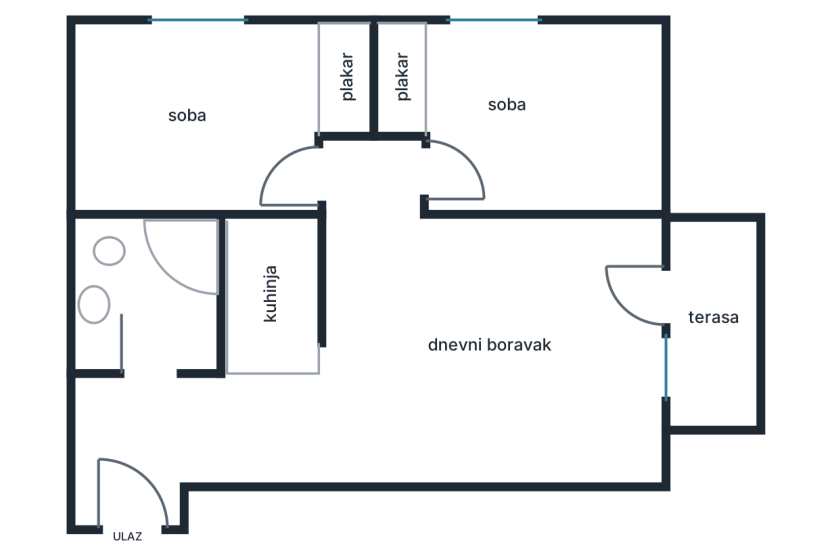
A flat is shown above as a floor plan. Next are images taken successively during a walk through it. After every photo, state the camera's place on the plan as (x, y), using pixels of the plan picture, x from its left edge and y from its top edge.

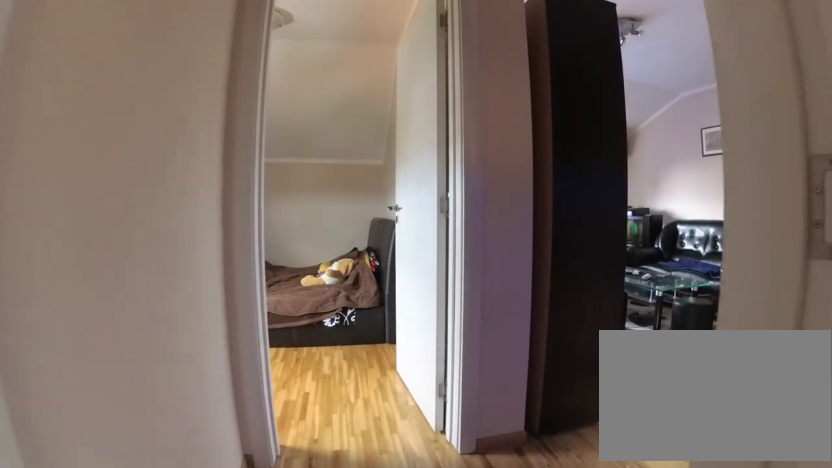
(257, 172)
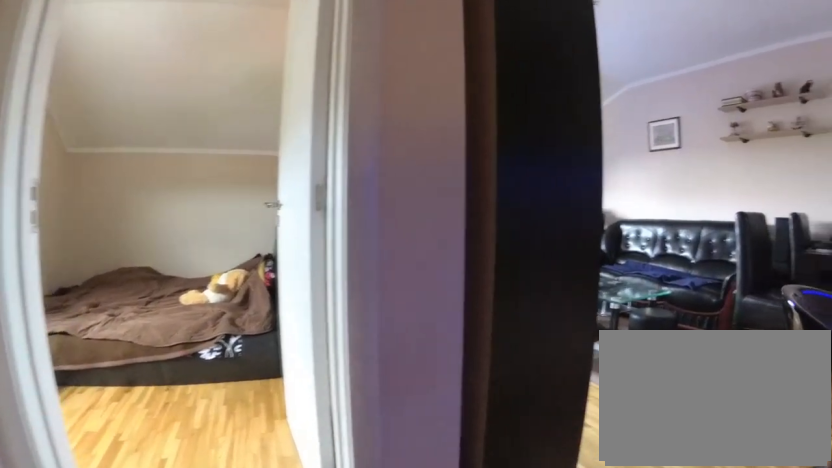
(310, 168)
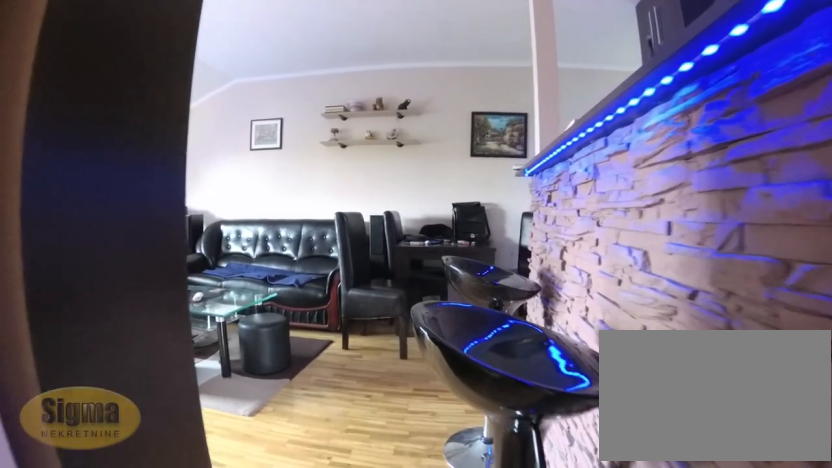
(359, 183)
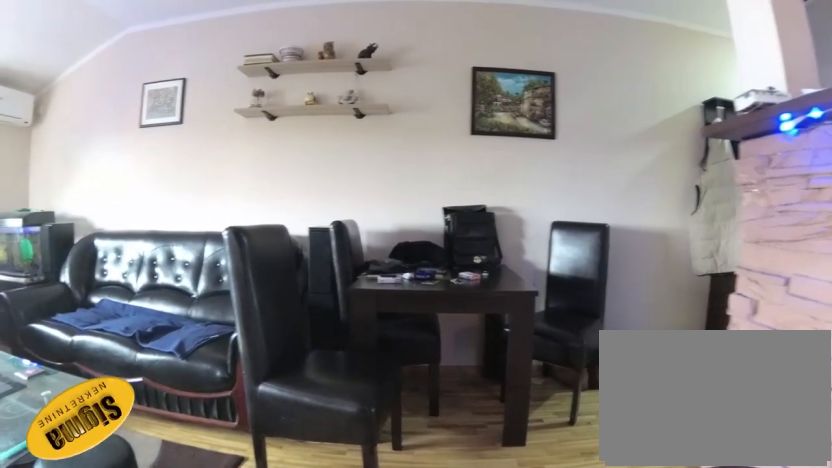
(359, 255)
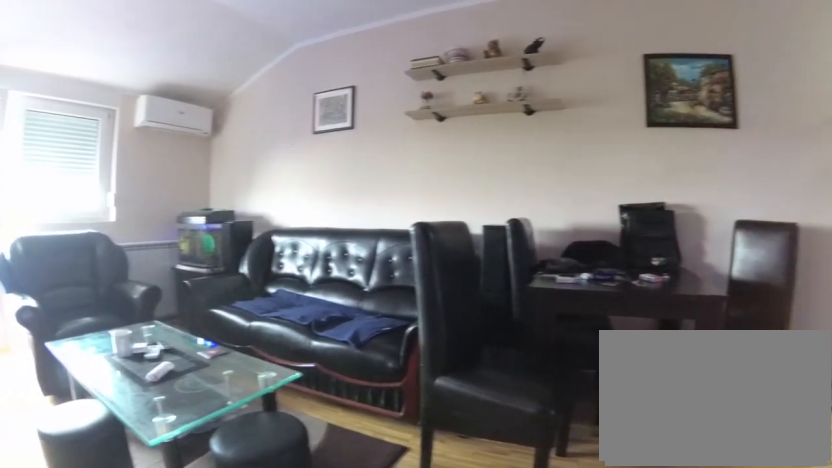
(344, 263)
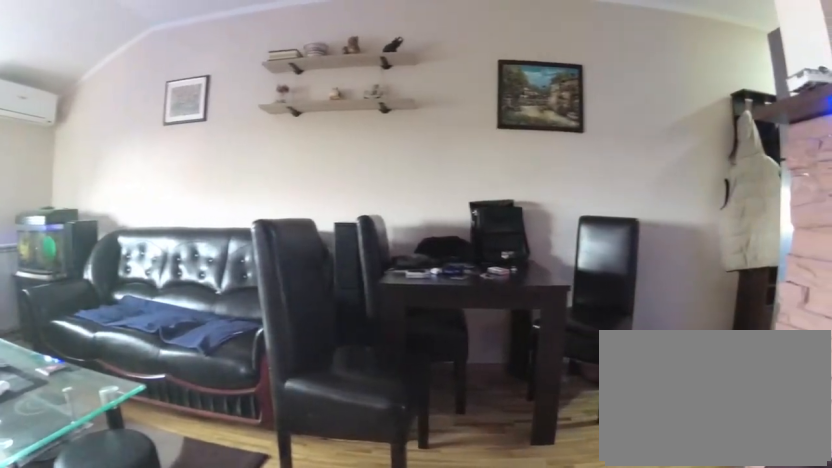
(353, 258)
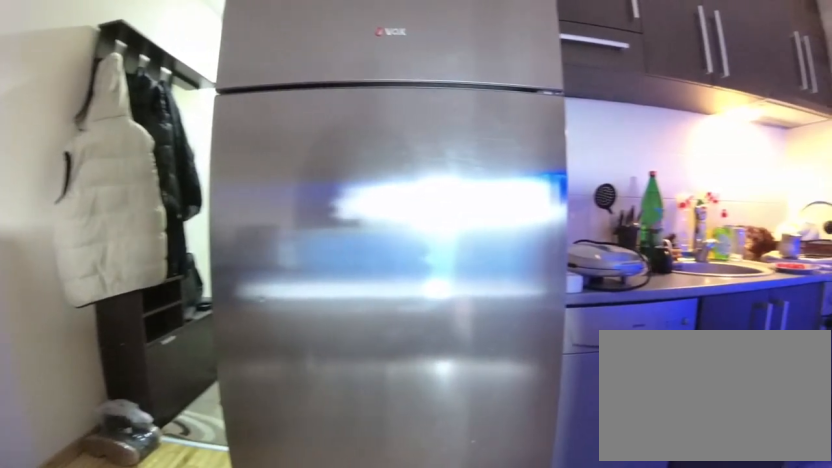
(351, 353)
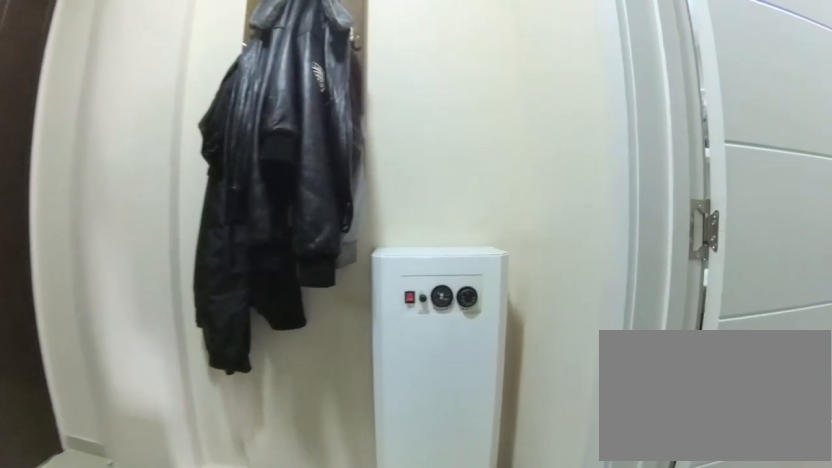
(176, 421)
